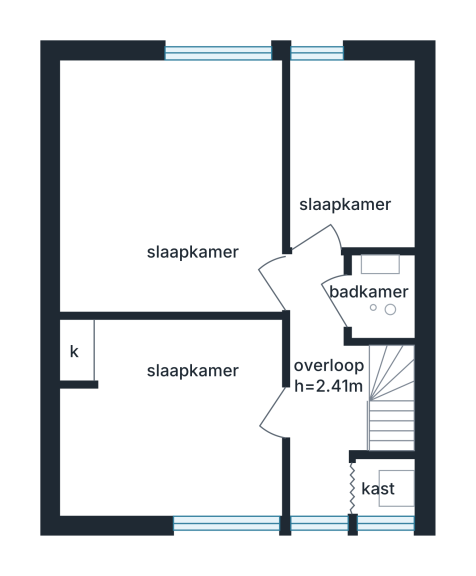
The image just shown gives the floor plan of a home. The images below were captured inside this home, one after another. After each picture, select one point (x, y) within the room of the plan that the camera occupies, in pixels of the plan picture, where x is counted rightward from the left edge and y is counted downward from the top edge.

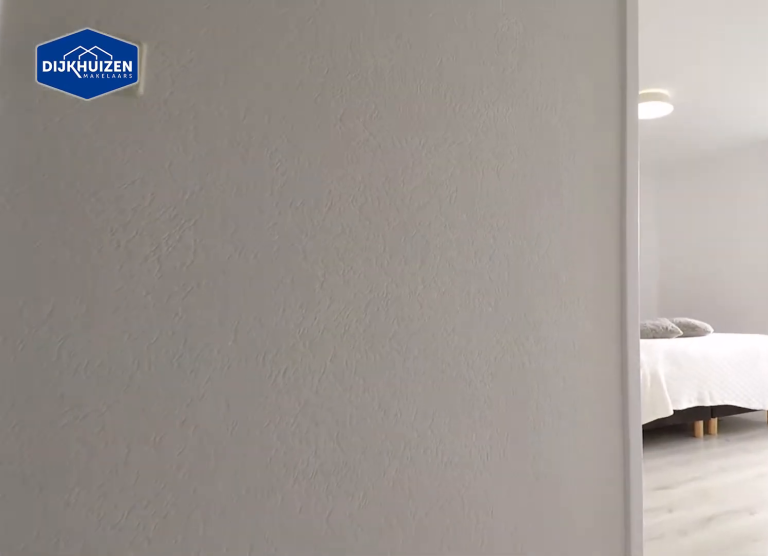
(322, 387)
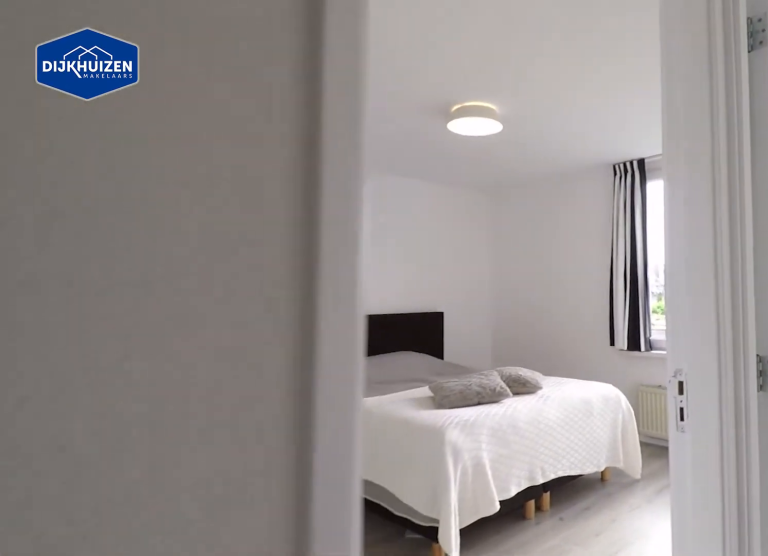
(322, 387)
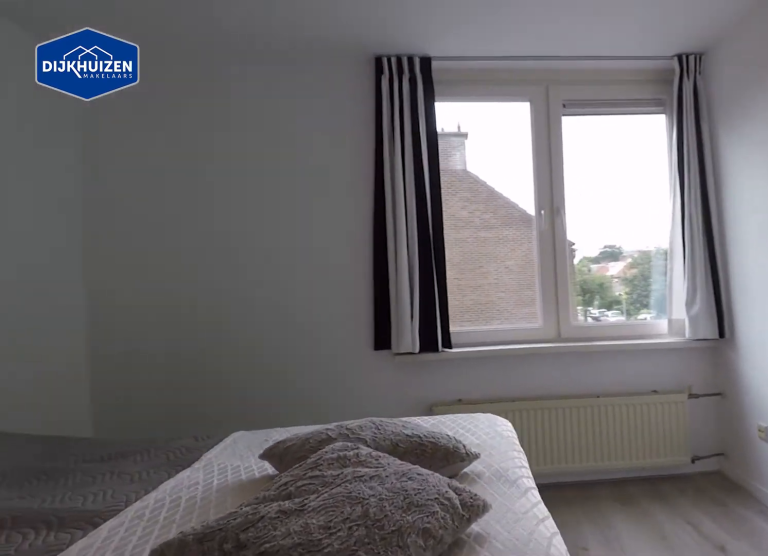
(205, 300)
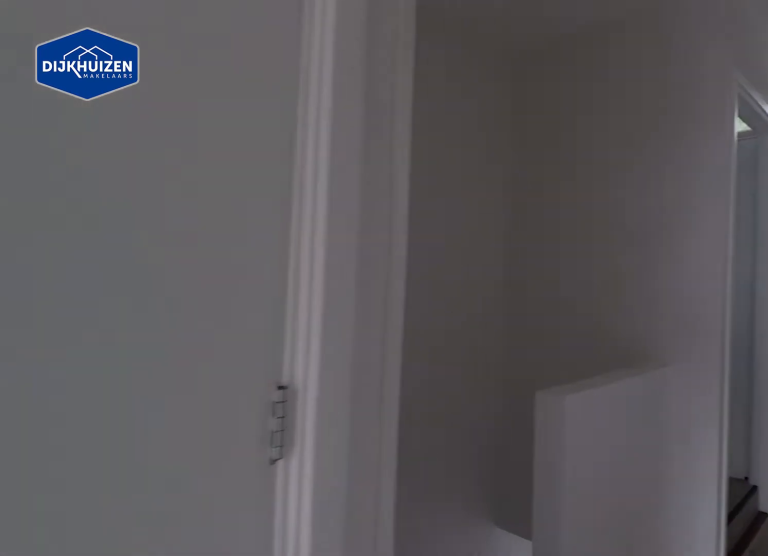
(322, 387)
